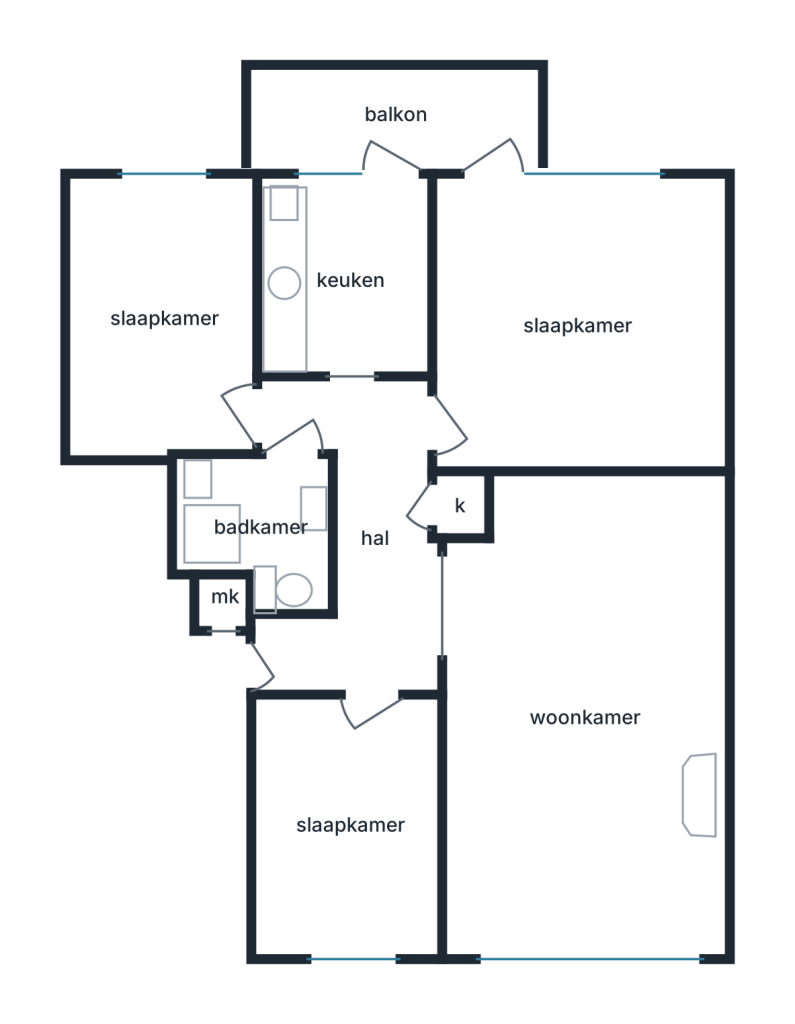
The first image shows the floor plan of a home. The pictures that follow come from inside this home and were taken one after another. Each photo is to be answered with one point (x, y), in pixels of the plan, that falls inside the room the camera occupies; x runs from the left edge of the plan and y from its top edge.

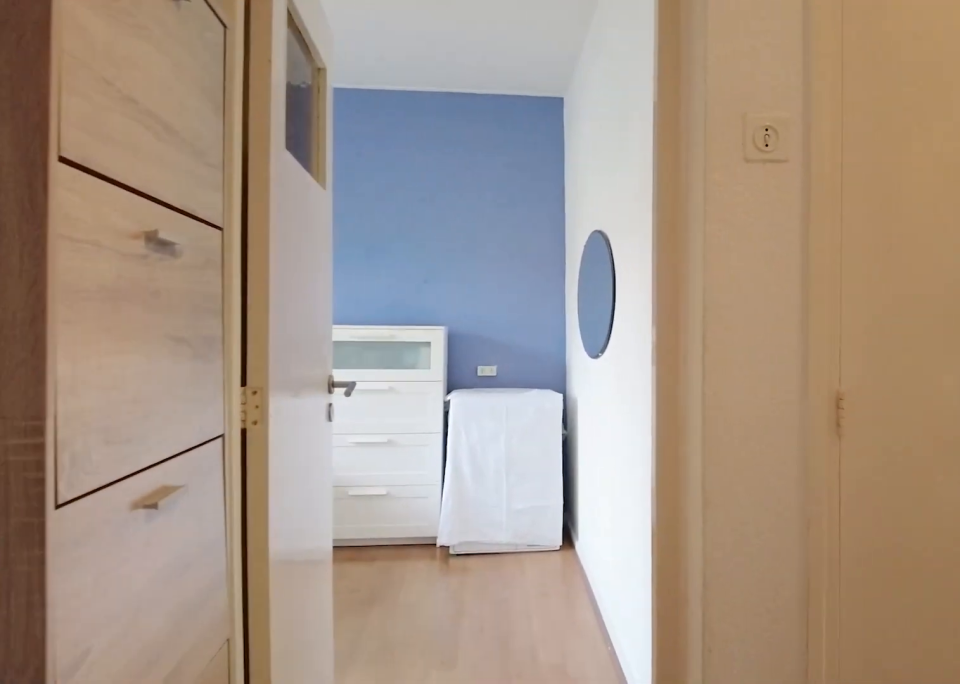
(362, 537)
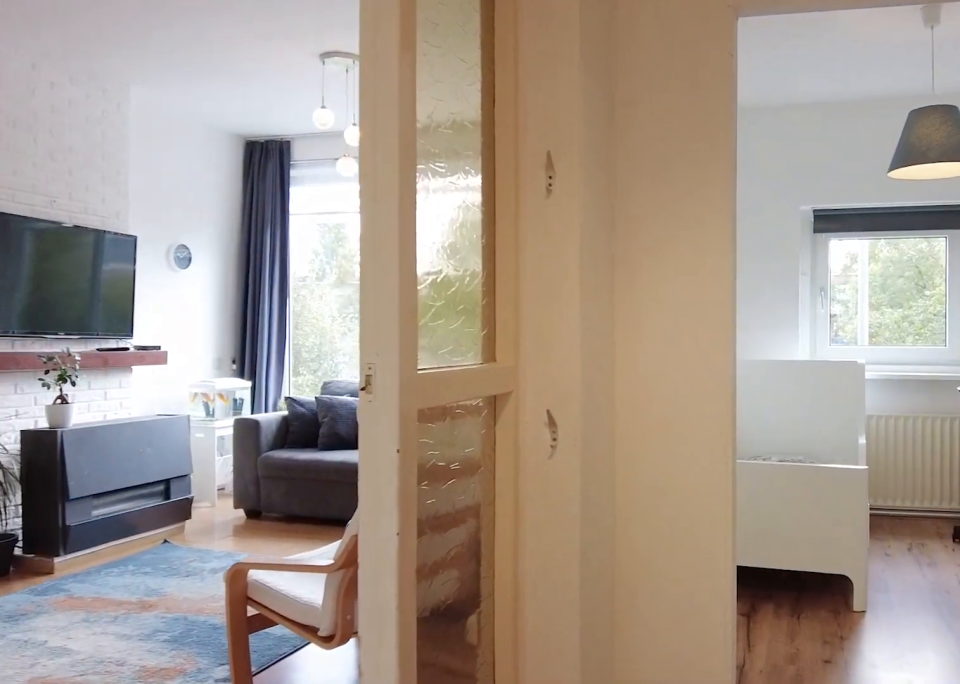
(362, 537)
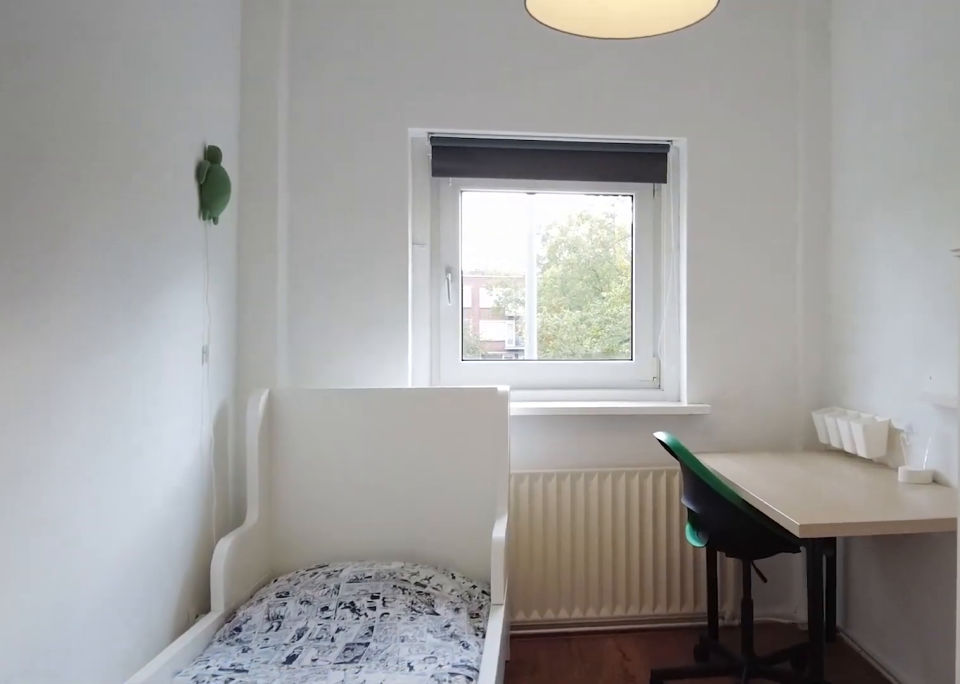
(349, 823)
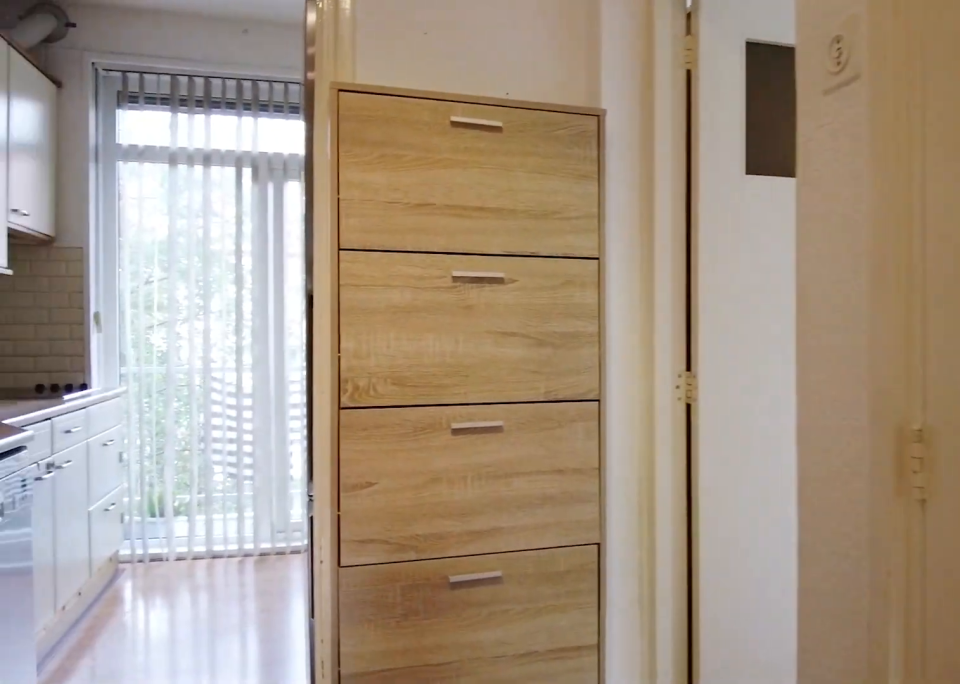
(362, 537)
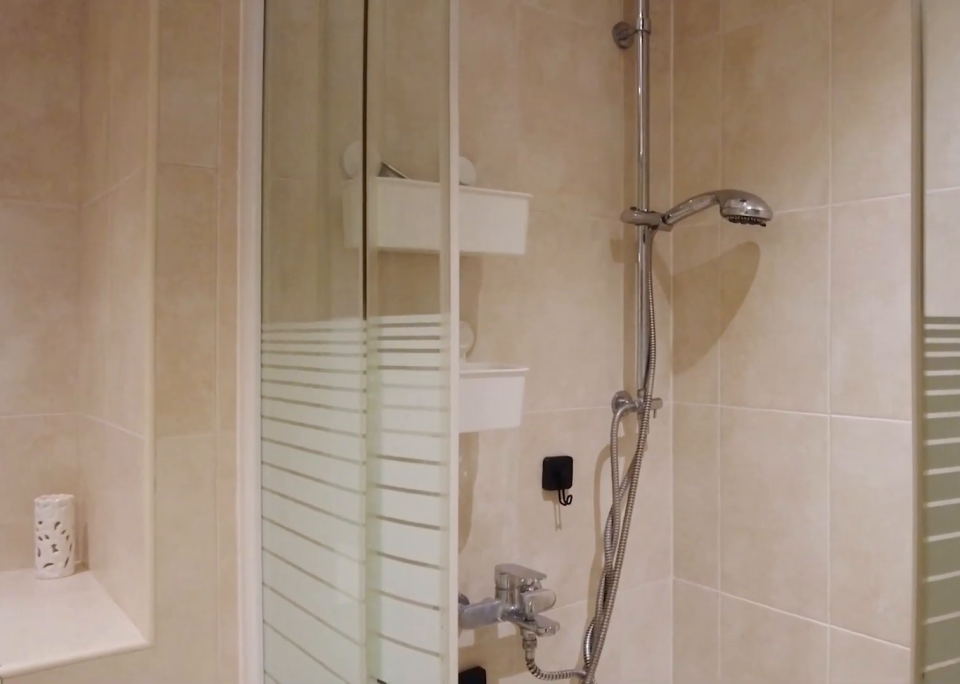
(262, 525)
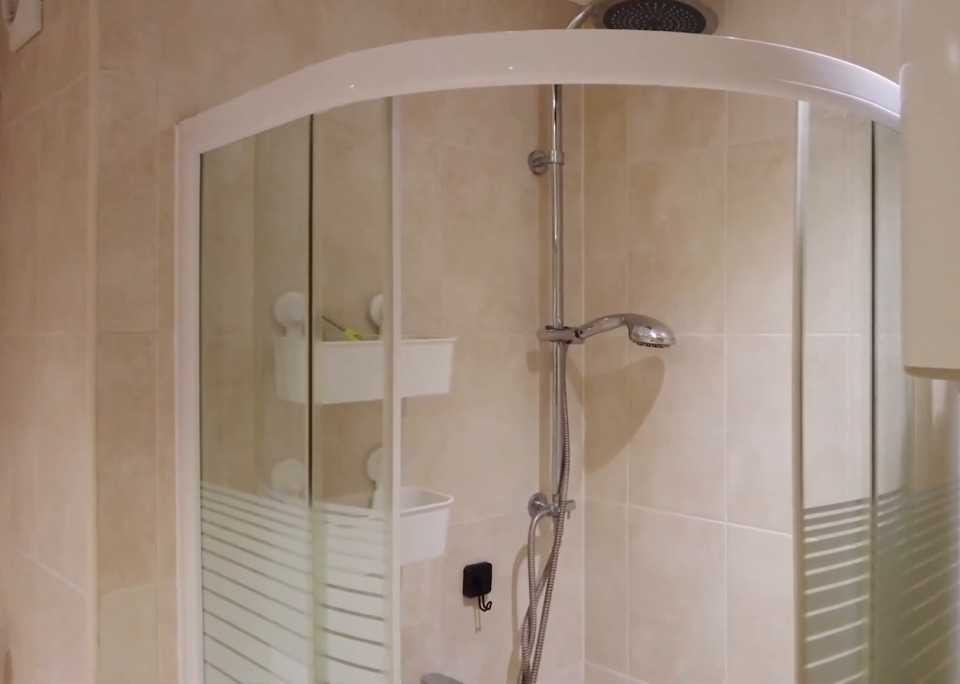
(262, 525)
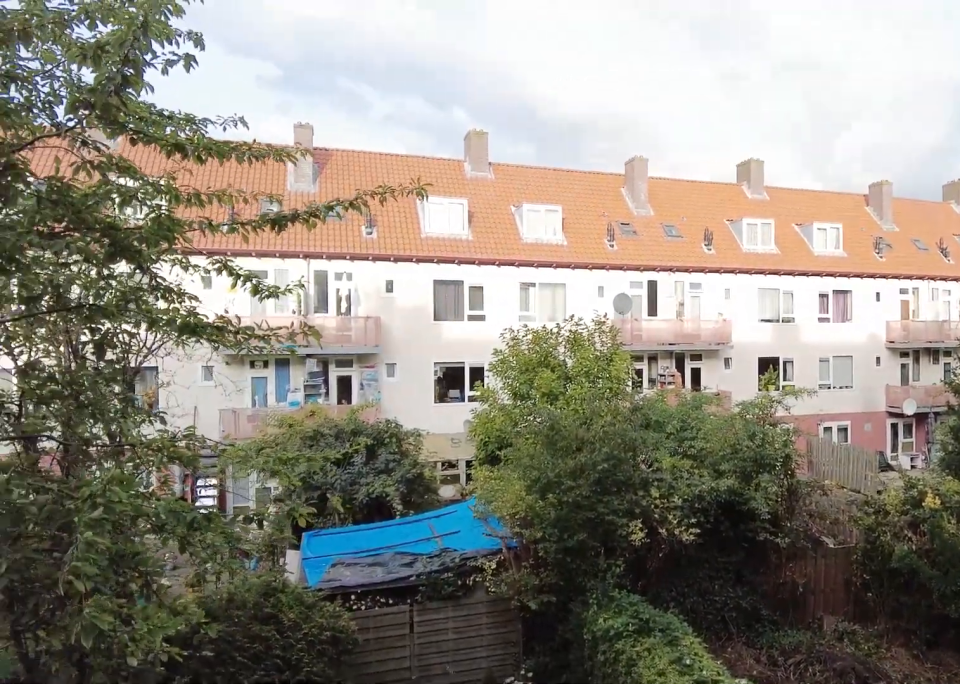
(393, 122)
